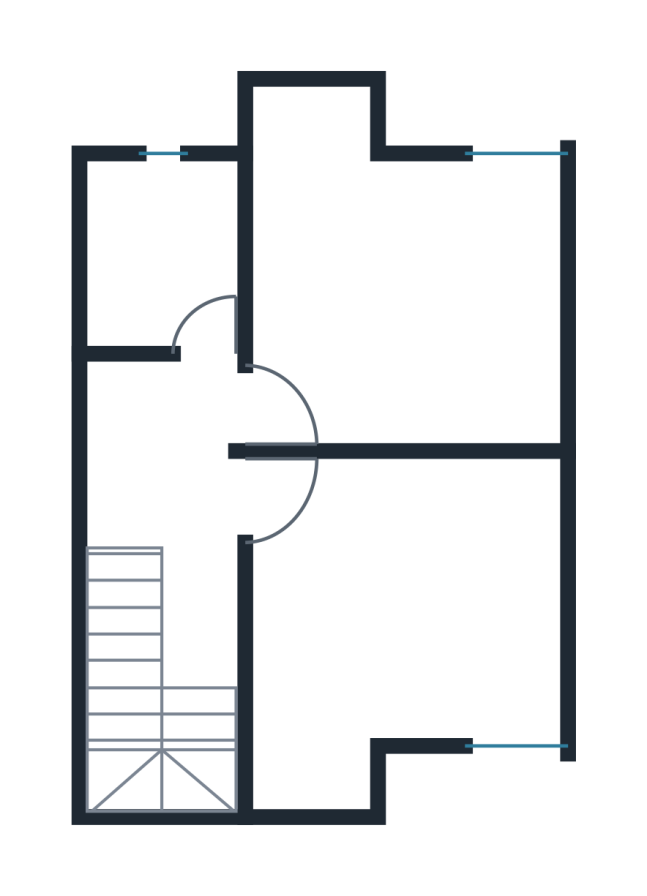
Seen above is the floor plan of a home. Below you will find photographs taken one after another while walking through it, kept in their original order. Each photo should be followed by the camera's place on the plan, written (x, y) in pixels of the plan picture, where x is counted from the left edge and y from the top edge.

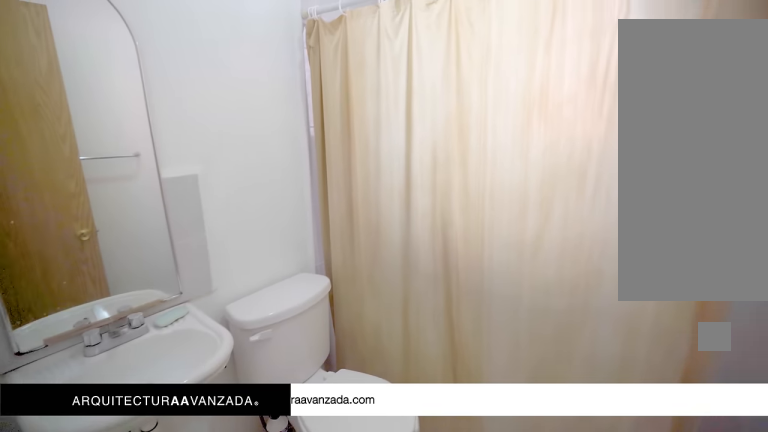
(206, 321)
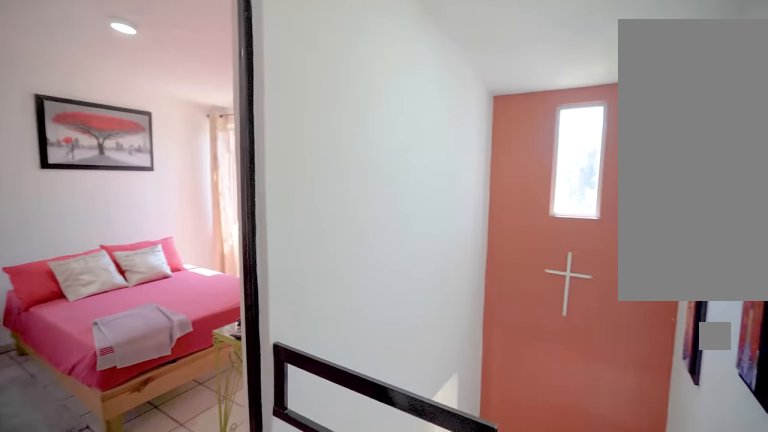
(203, 404)
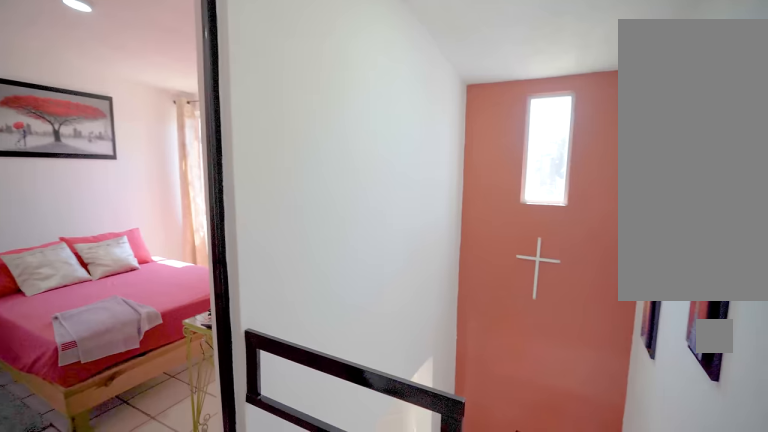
(204, 403)
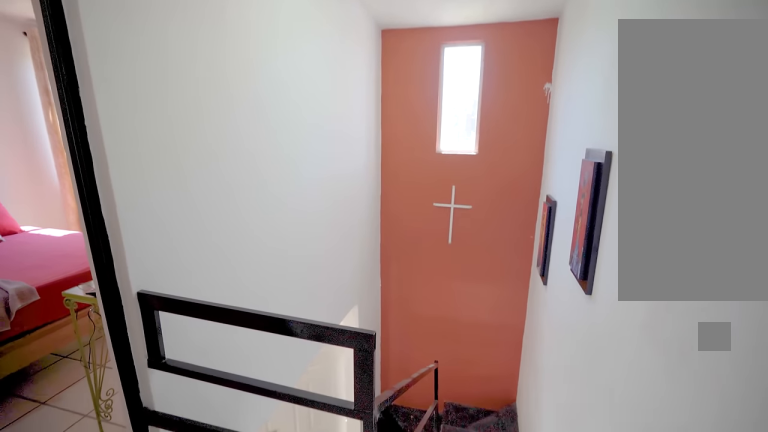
(203, 404)
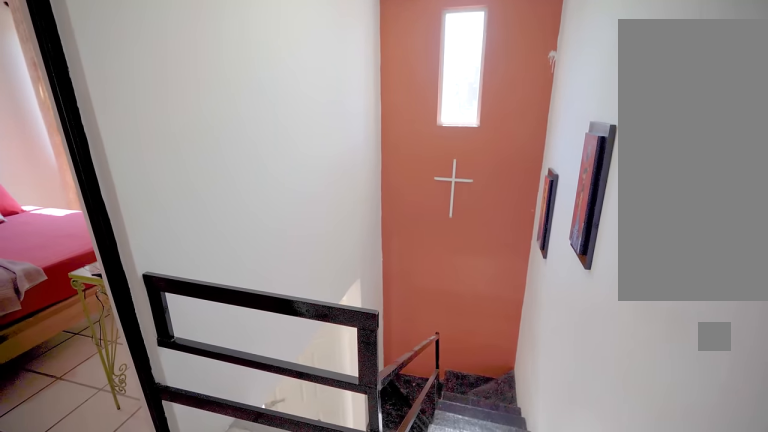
(203, 404)
